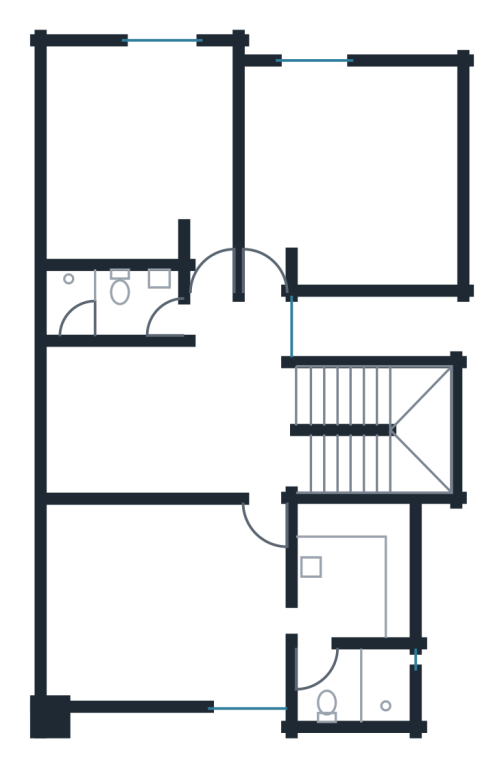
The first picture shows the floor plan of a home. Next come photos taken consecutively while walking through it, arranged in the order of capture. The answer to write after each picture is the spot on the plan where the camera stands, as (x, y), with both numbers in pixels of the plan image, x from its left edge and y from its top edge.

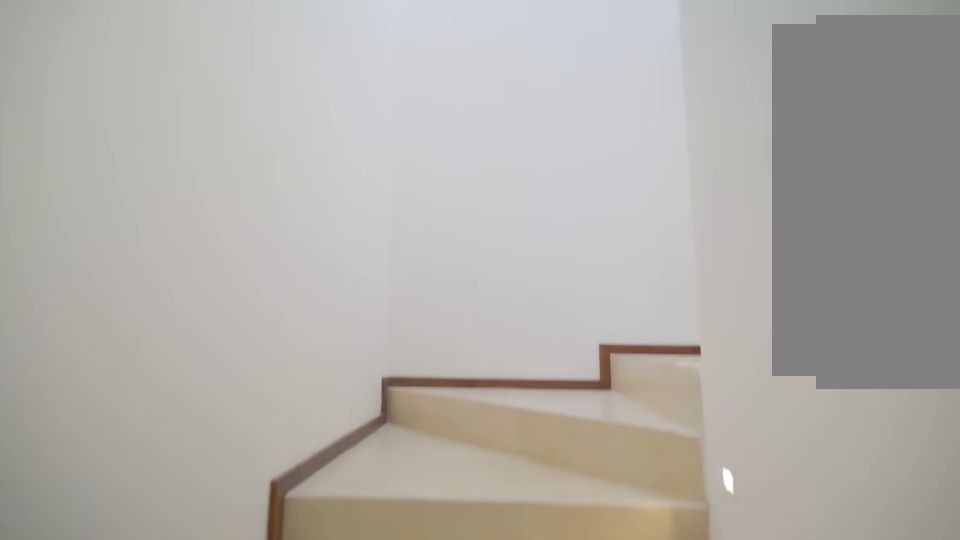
(304, 413)
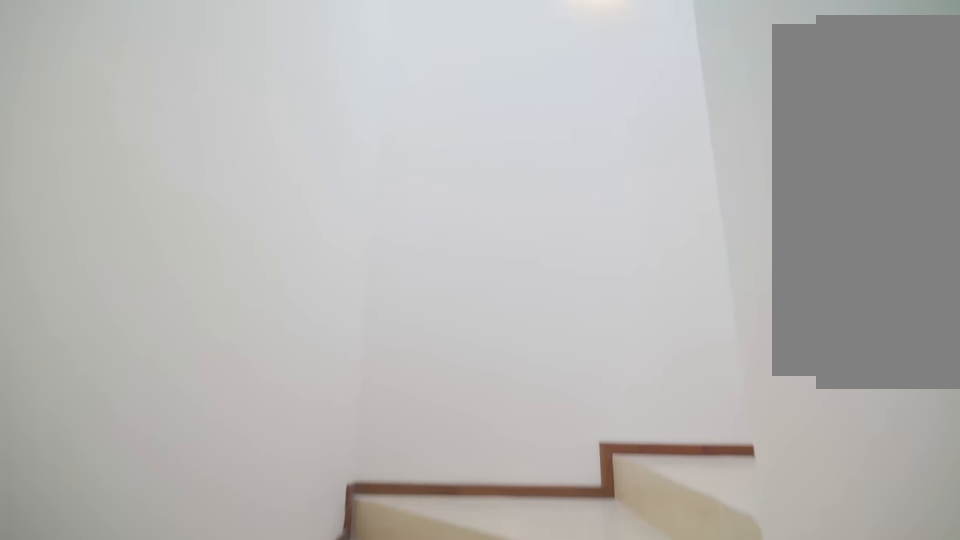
(315, 411)
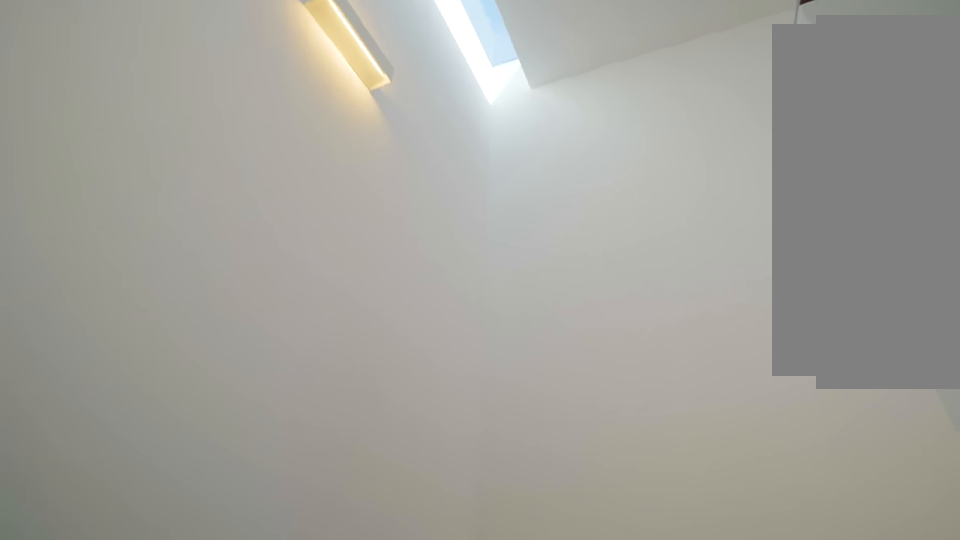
(377, 393)
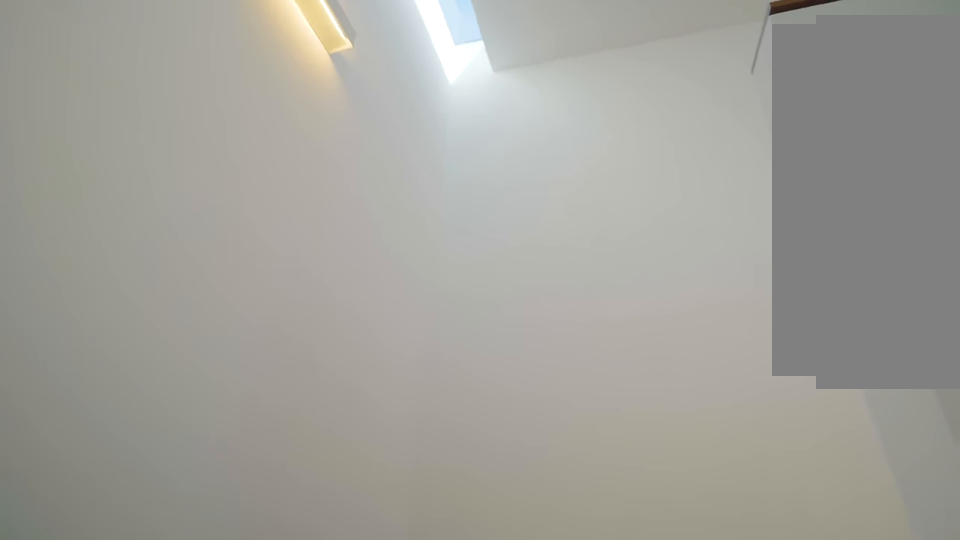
(380, 392)
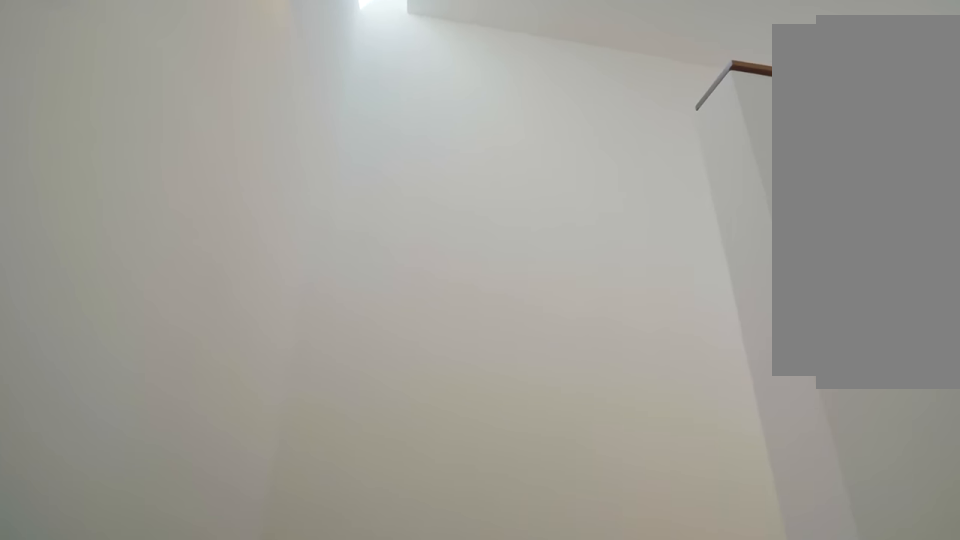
(405, 393)
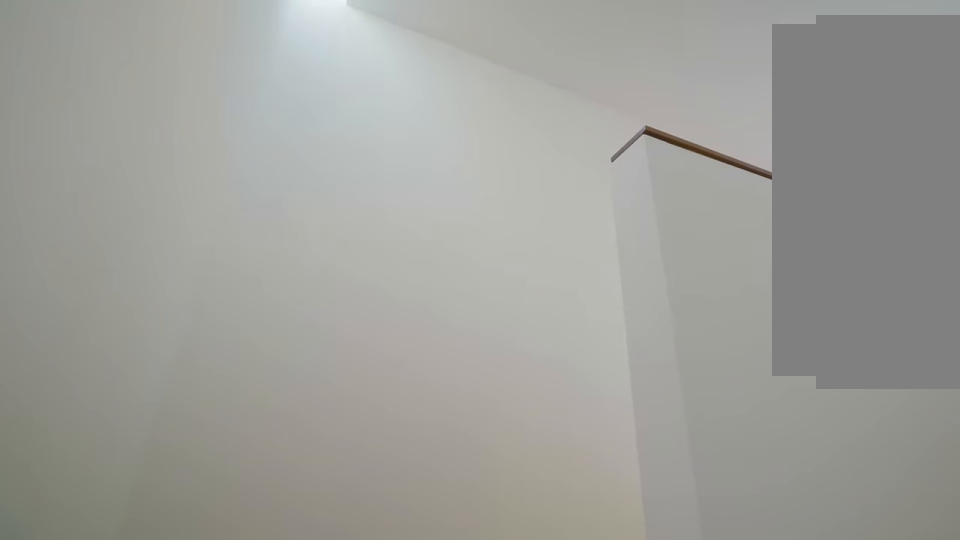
(411, 398)
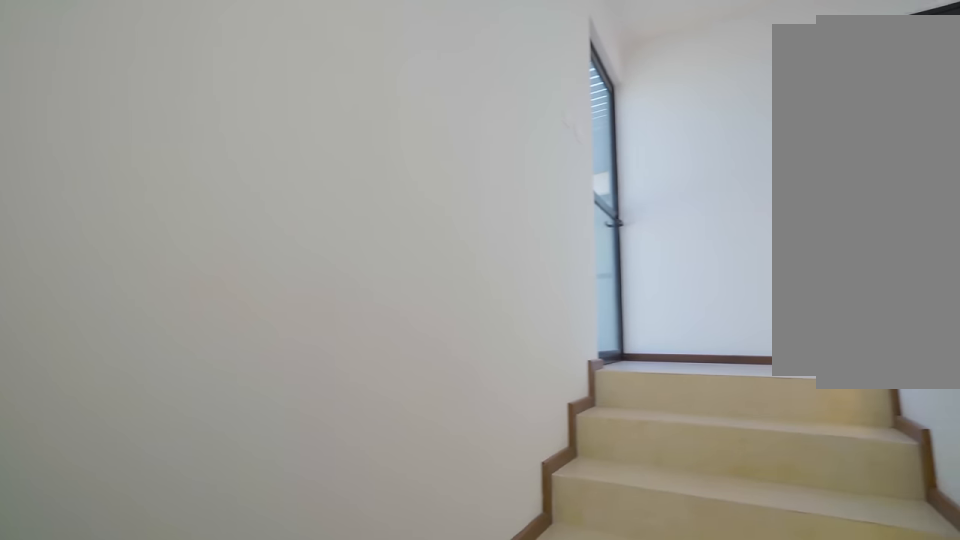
(418, 411)
